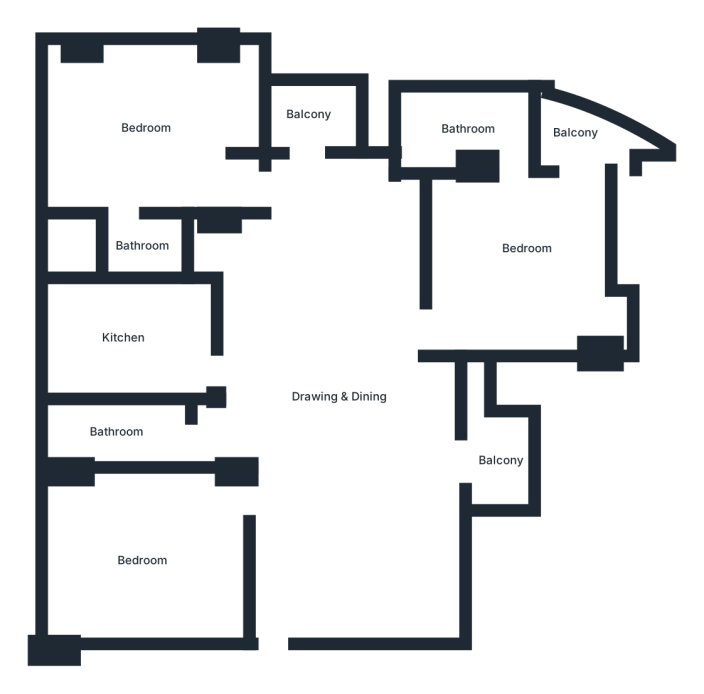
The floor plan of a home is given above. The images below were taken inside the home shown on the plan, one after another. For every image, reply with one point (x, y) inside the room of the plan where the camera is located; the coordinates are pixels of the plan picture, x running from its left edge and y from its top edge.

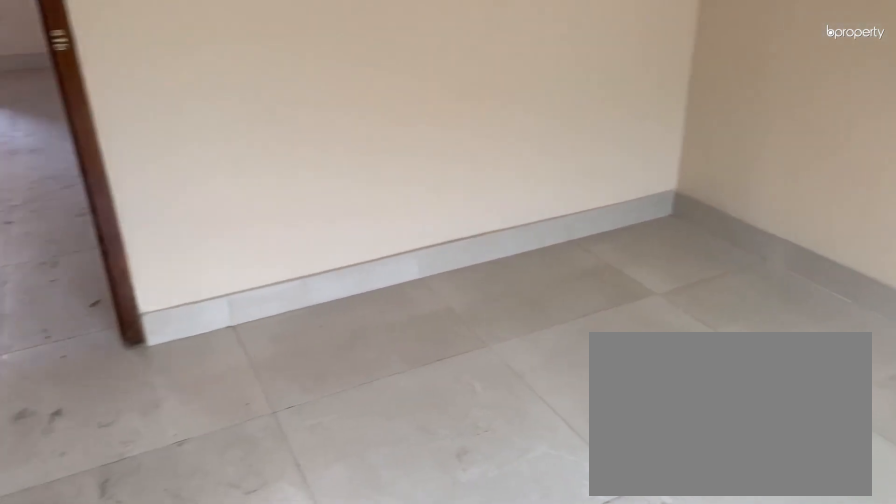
(142, 570)
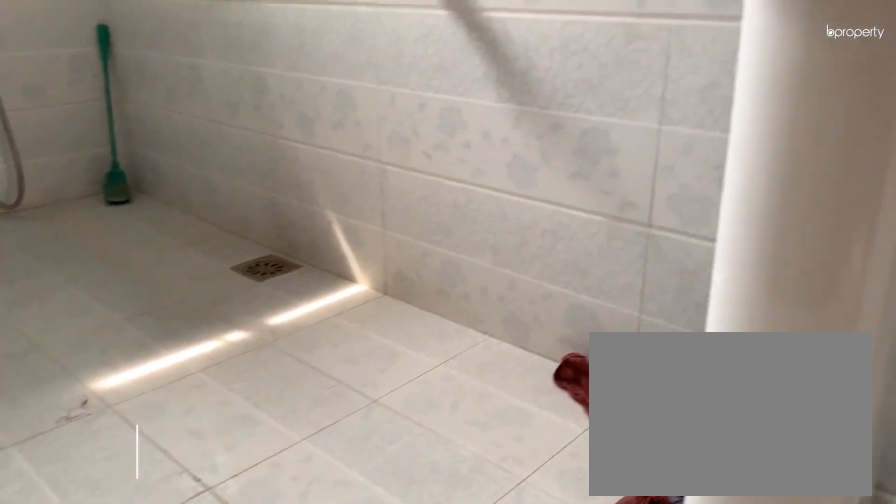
(117, 439)
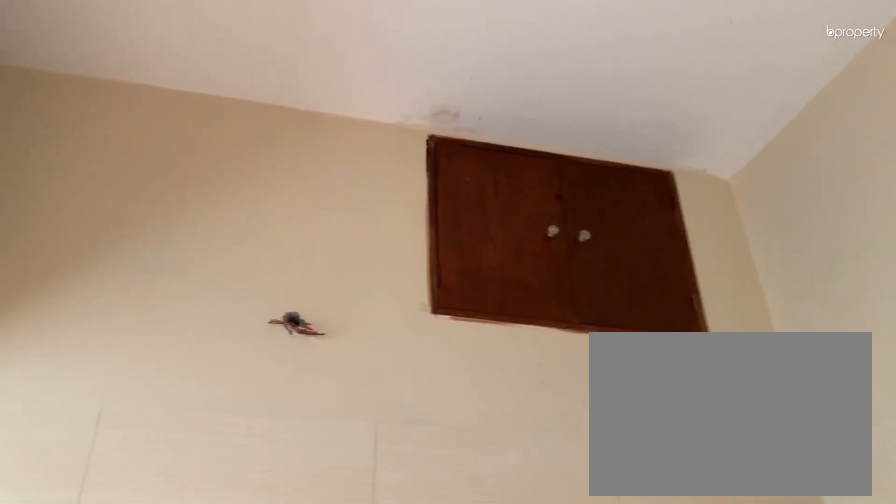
(129, 340)
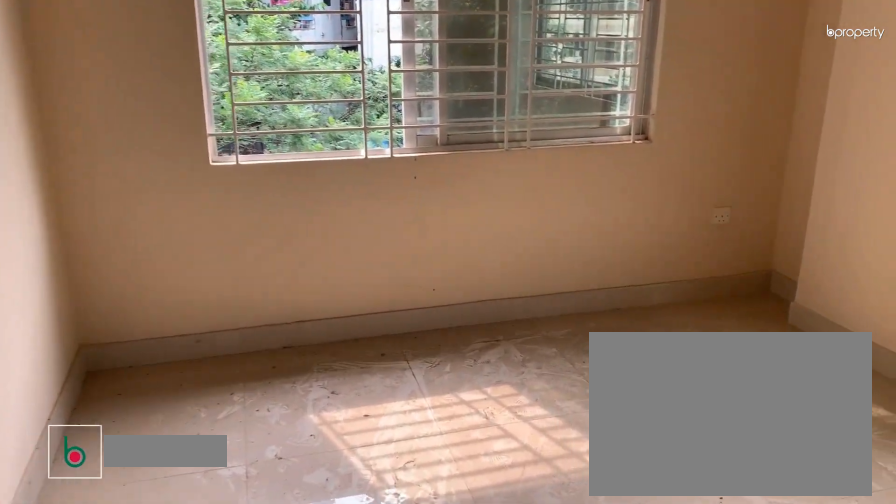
(150, 135)
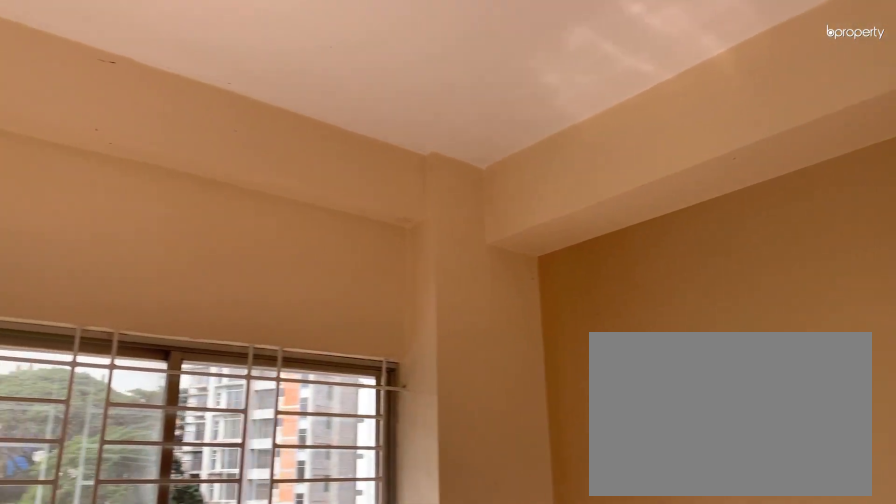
(150, 135)
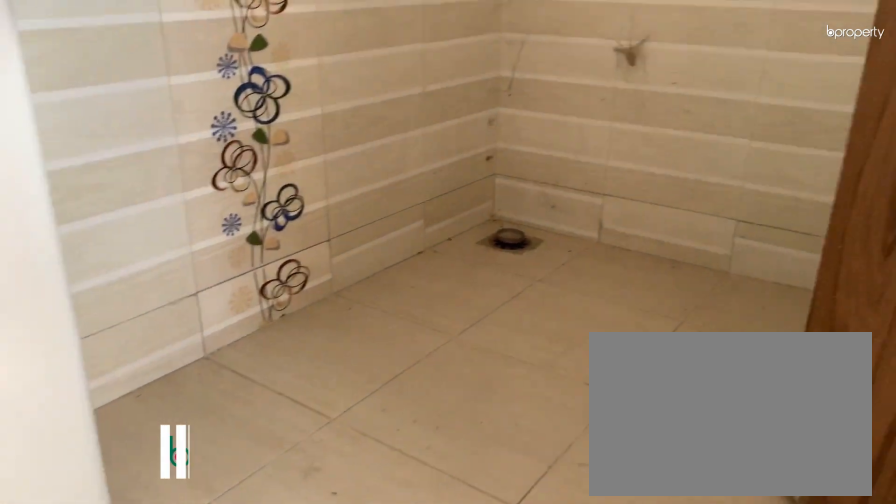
(124, 246)
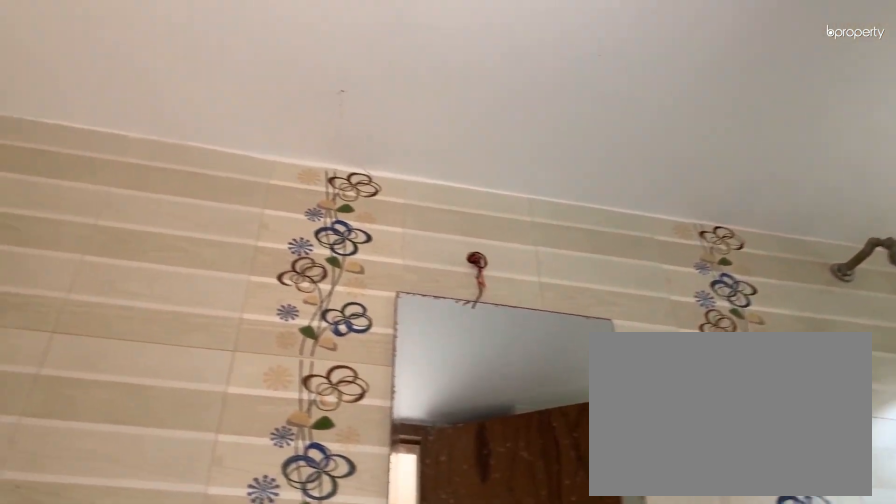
(124, 246)
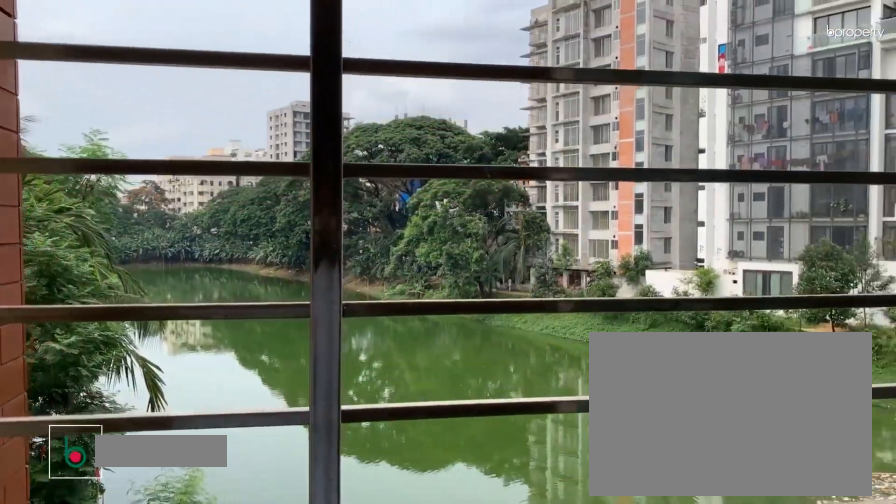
(318, 110)
